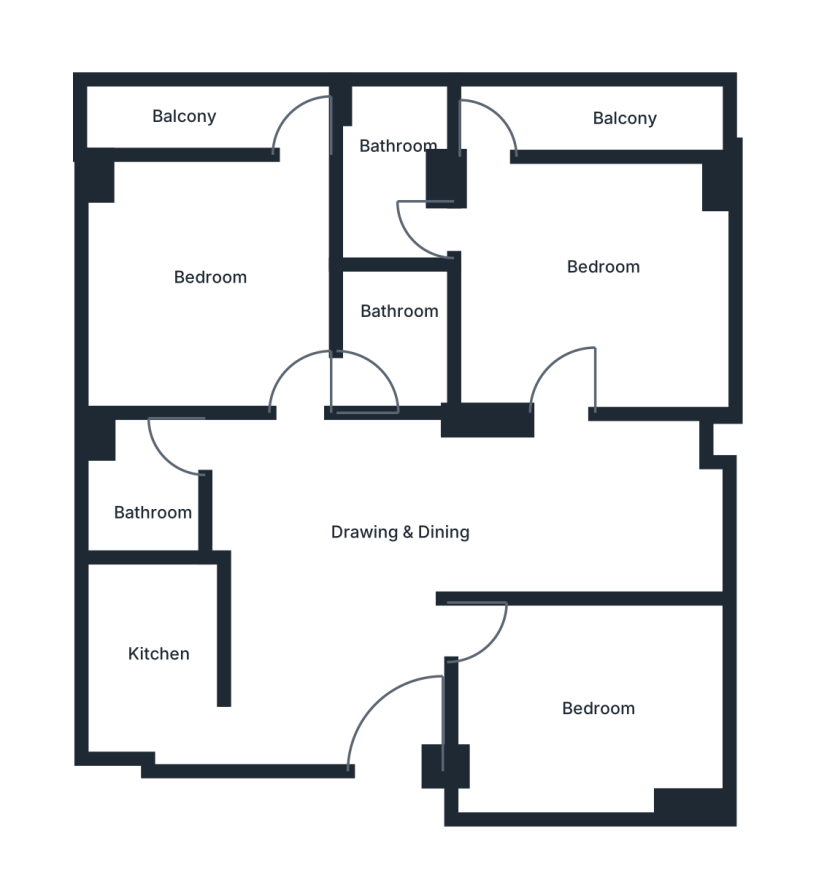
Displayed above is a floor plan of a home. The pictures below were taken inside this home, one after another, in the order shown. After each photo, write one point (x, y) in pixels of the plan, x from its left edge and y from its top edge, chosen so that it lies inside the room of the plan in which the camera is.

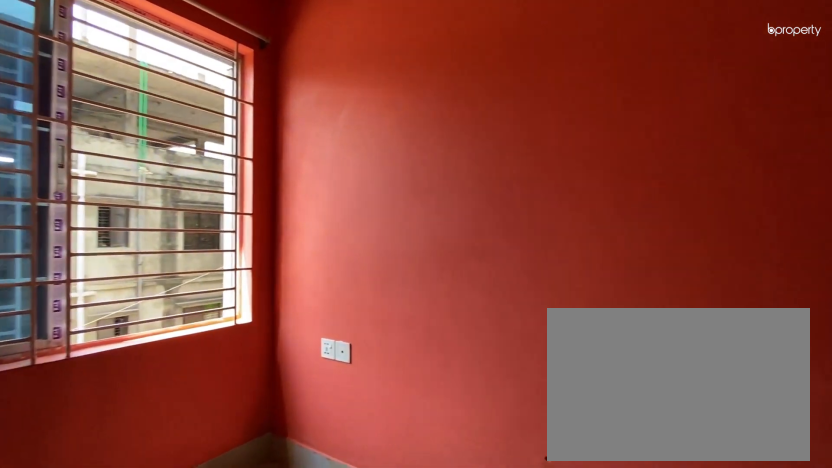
(427, 514)
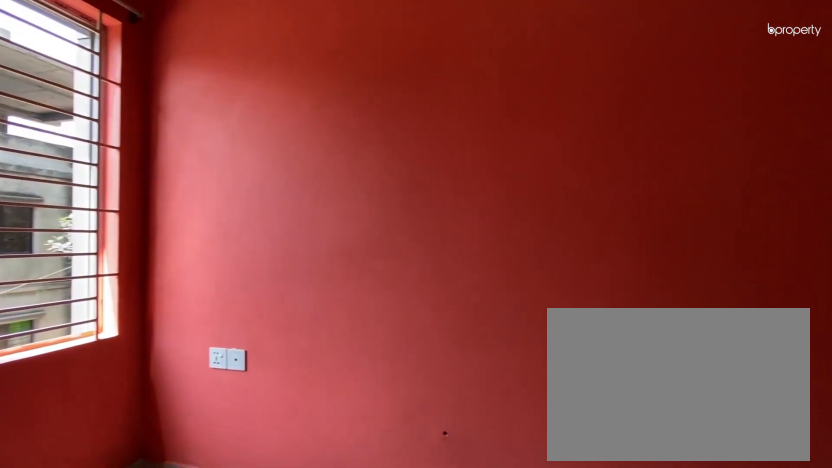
(427, 514)
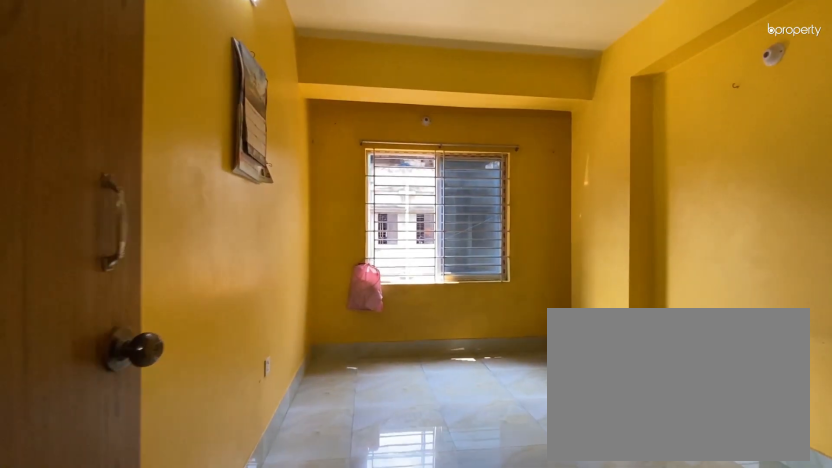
(564, 698)
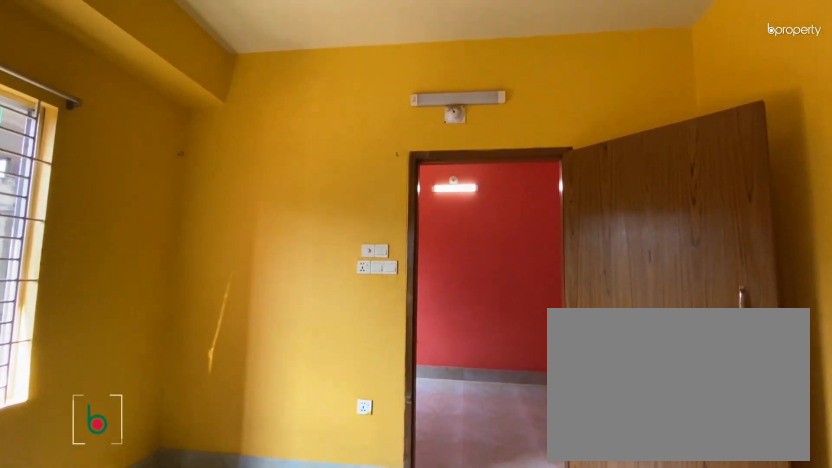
(554, 281)
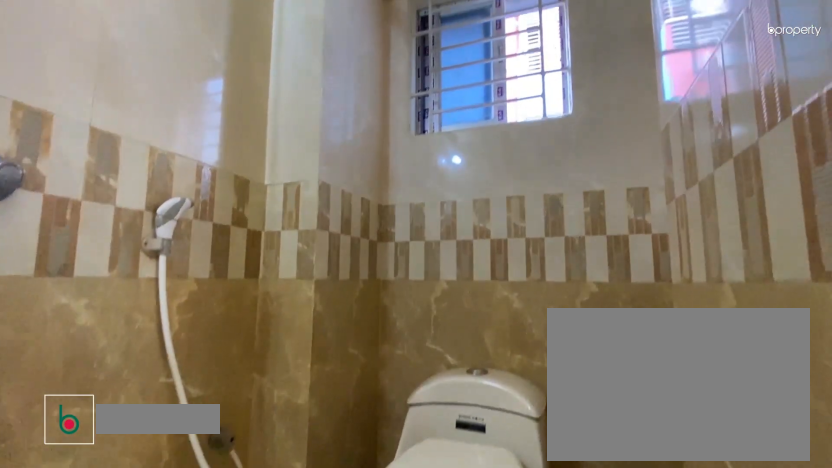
(386, 185)
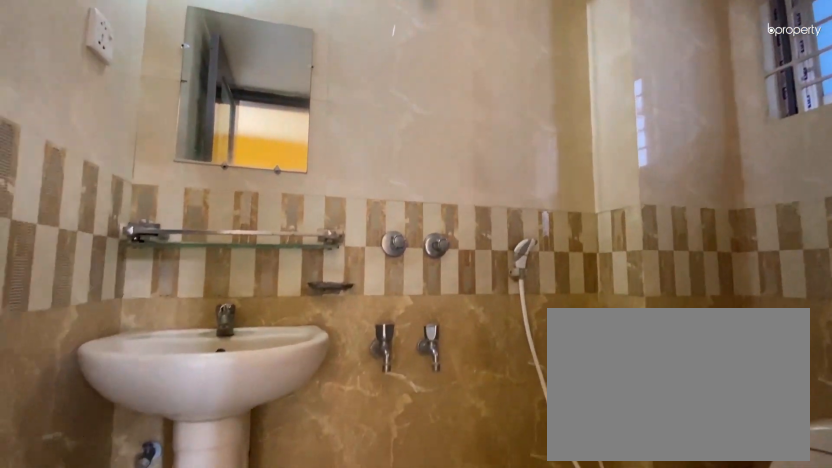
(386, 185)
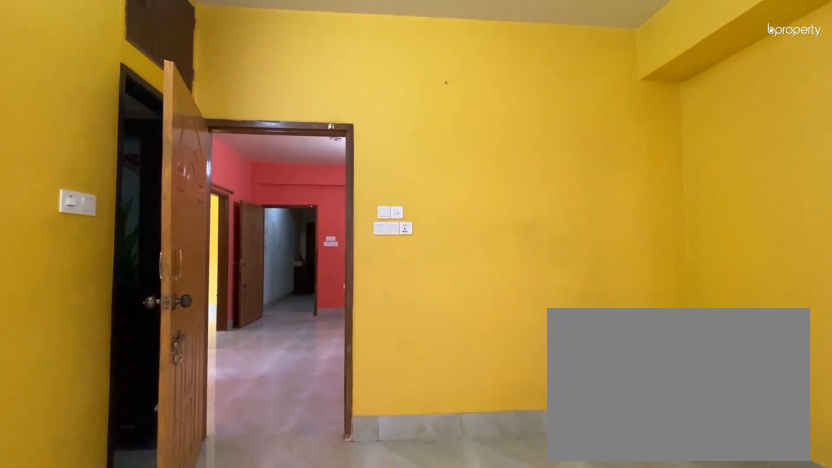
(232, 302)
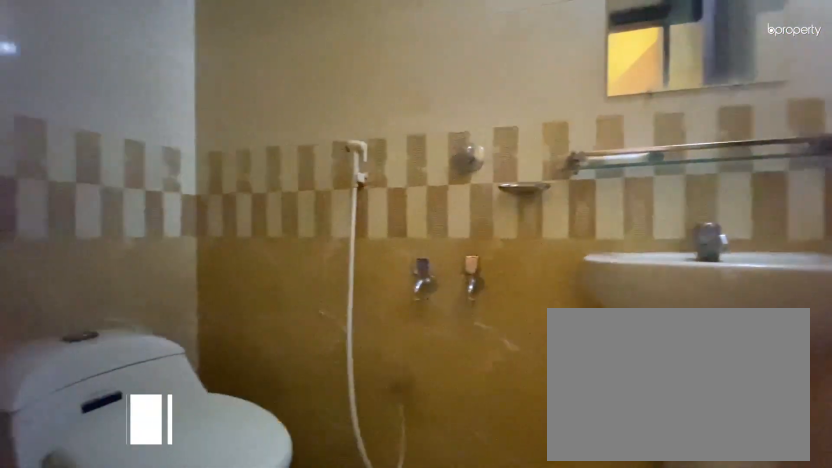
(395, 351)
